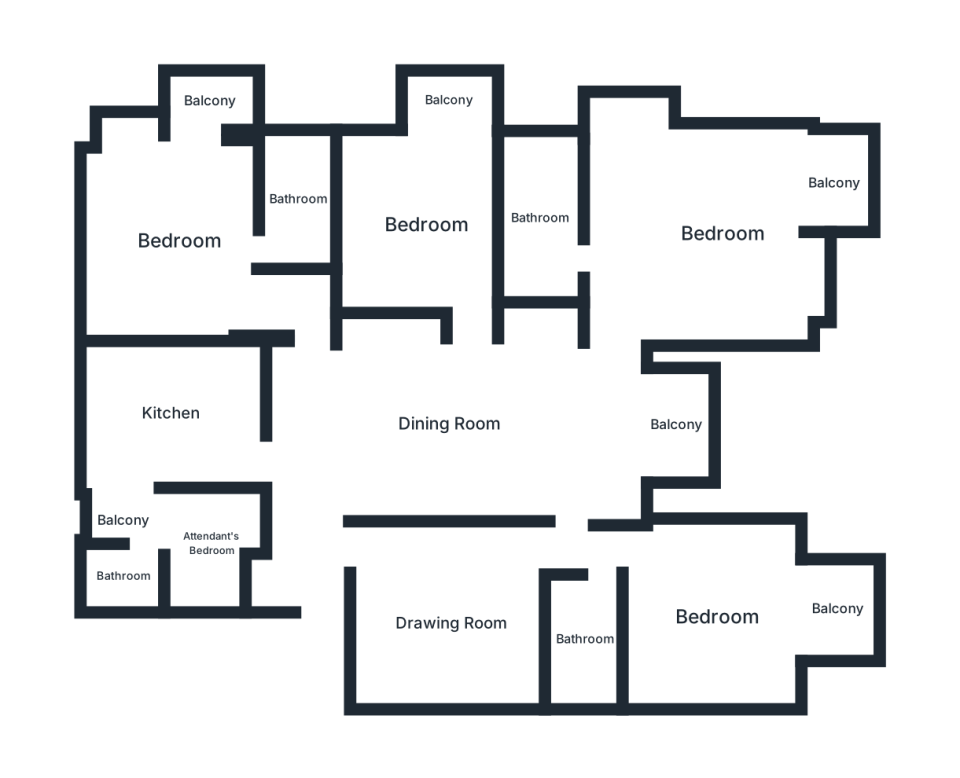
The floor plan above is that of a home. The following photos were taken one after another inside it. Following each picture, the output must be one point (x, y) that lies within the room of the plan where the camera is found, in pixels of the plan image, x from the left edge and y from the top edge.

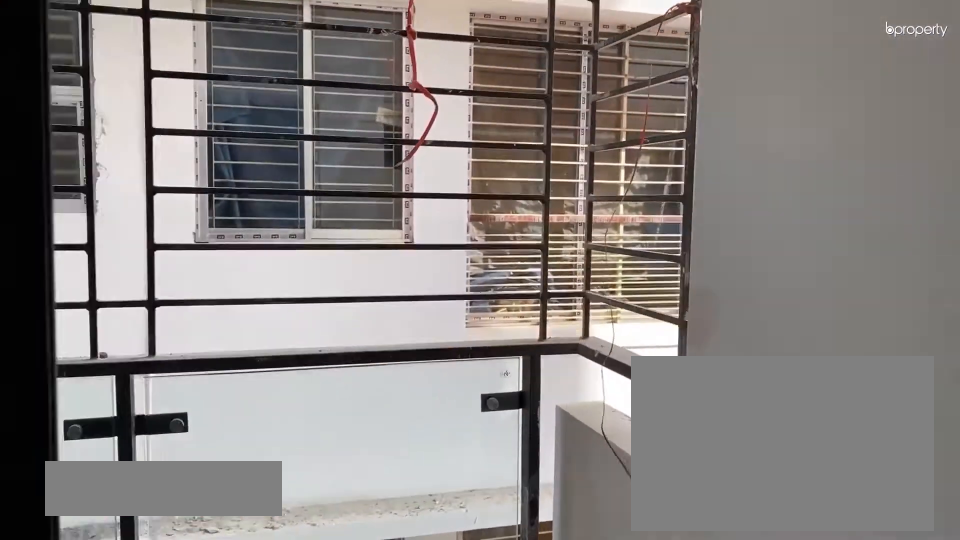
(449, 100)
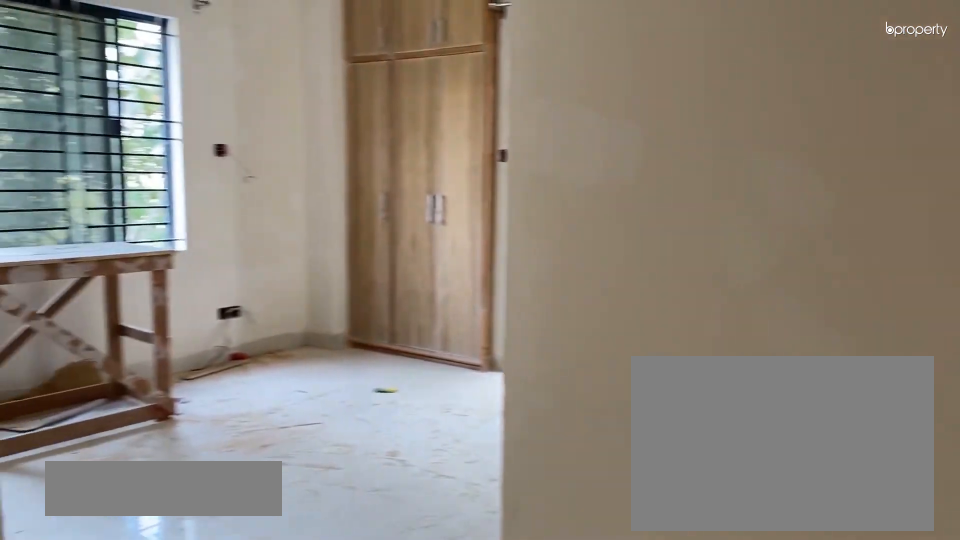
(177, 241)
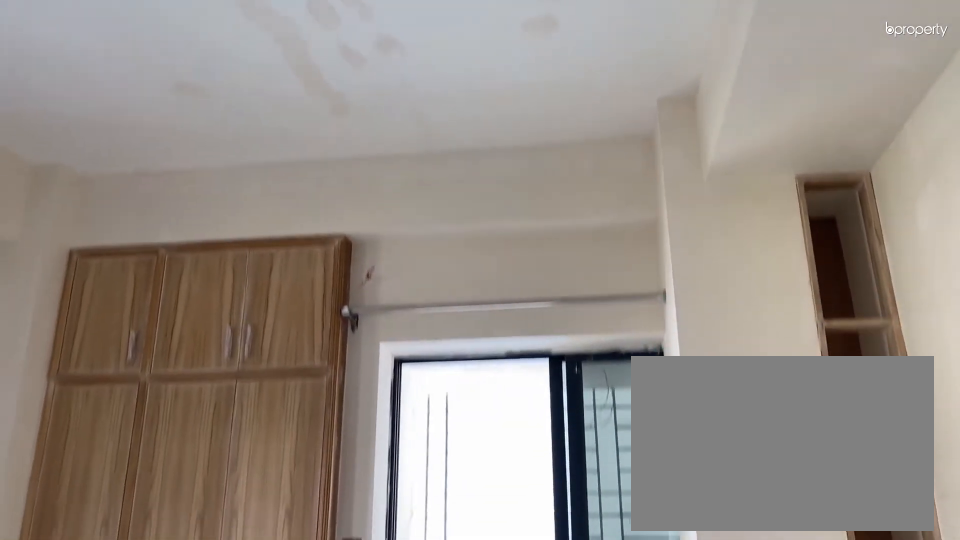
(177, 241)
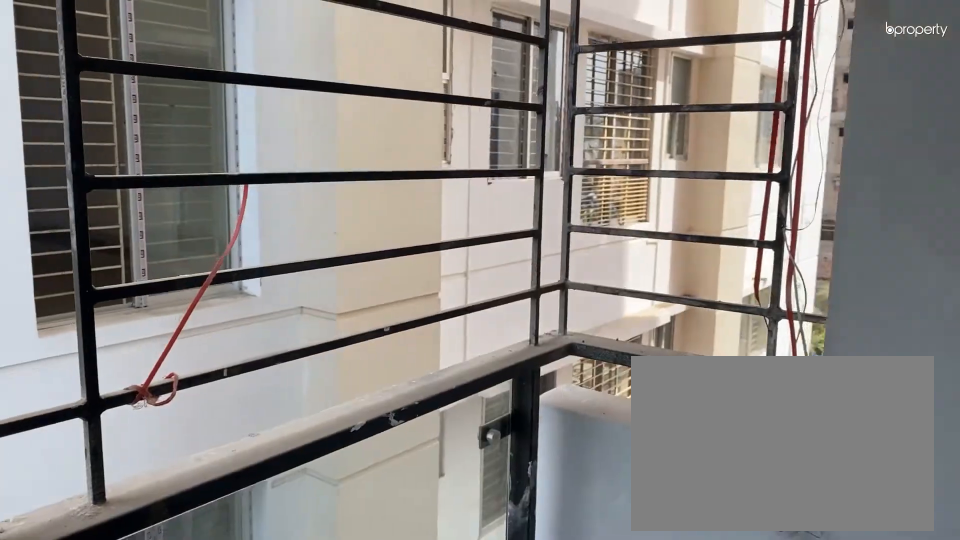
(212, 100)
